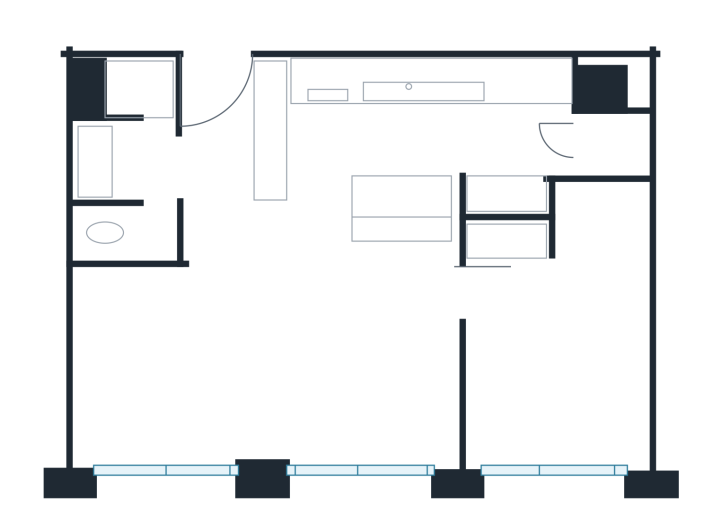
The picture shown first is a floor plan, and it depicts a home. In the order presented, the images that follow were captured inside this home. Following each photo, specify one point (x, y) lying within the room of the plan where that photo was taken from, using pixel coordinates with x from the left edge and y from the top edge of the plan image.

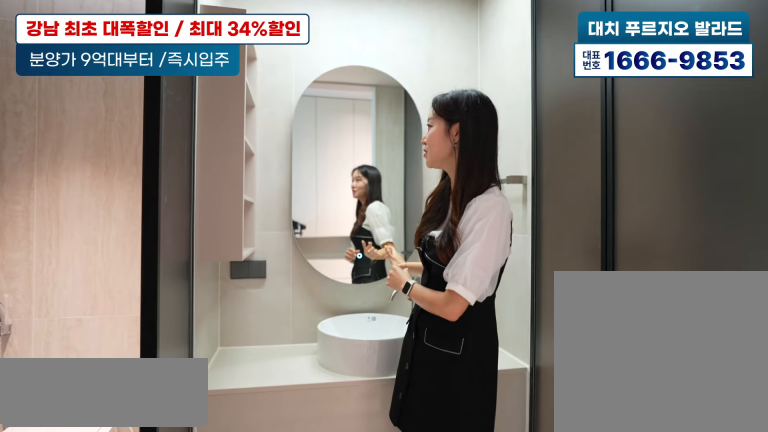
(139, 147)
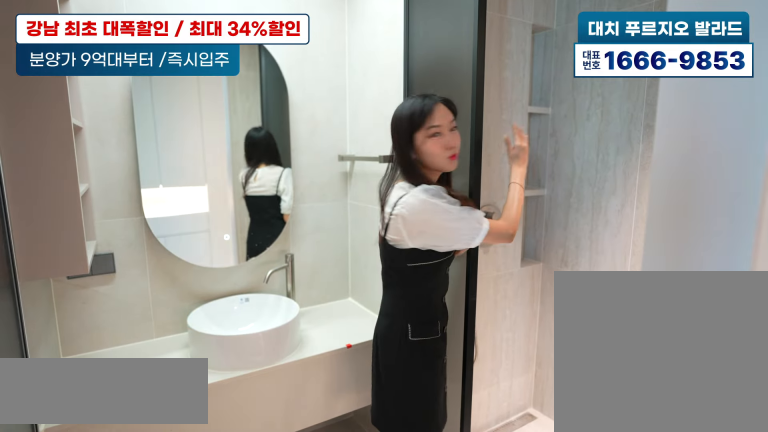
(140, 148)
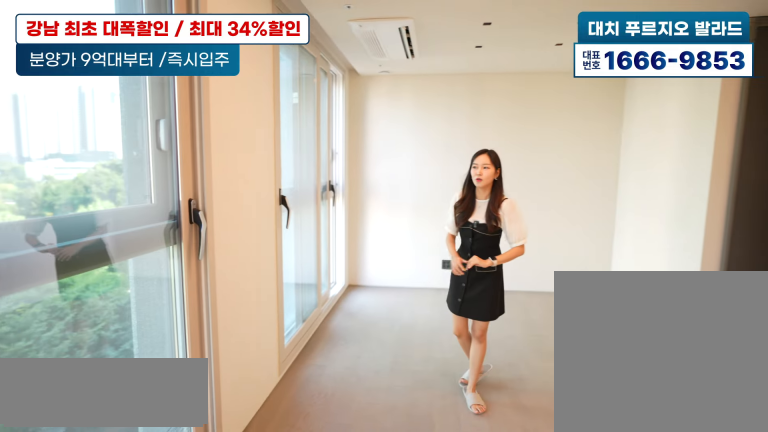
(238, 339)
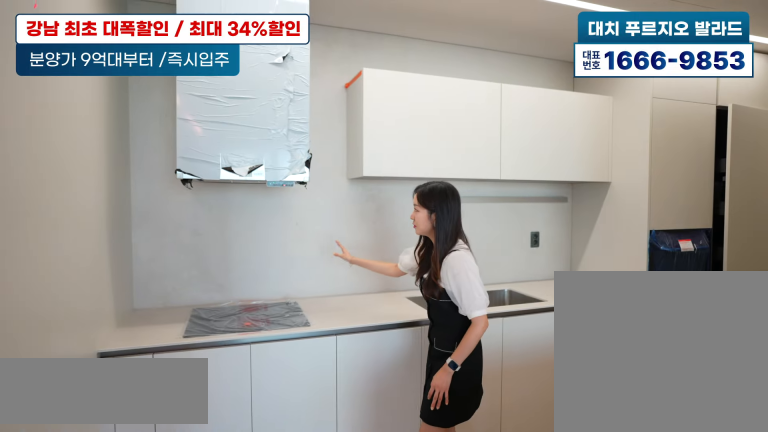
(447, 128)
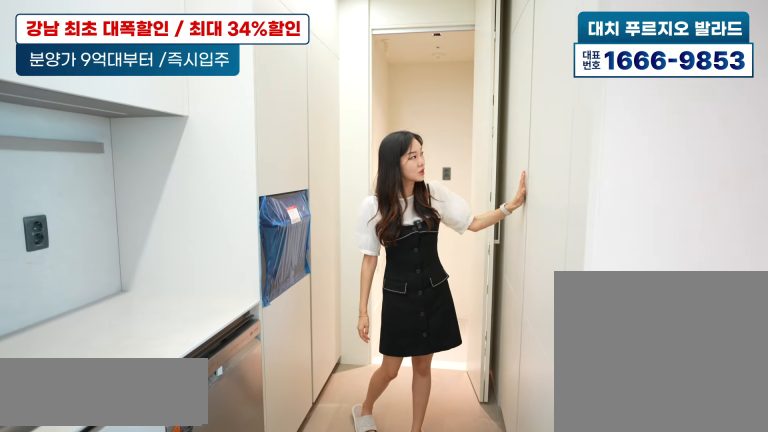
(447, 129)
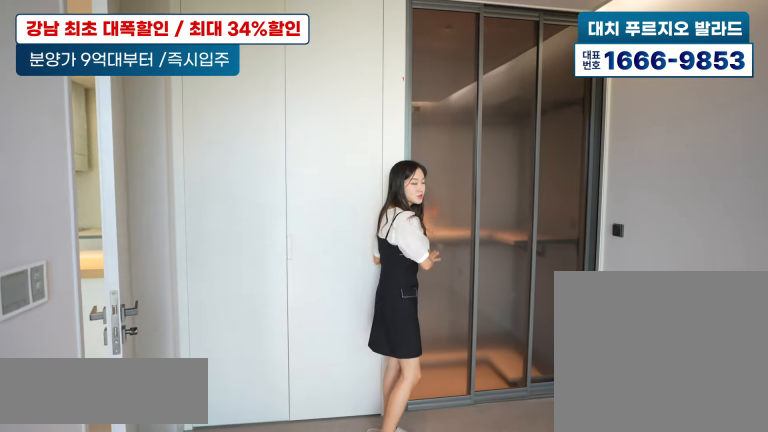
(549, 354)
